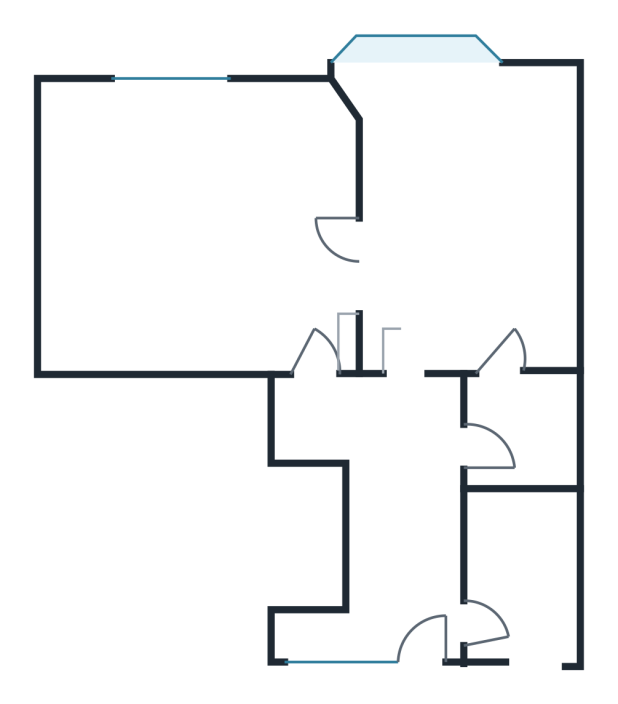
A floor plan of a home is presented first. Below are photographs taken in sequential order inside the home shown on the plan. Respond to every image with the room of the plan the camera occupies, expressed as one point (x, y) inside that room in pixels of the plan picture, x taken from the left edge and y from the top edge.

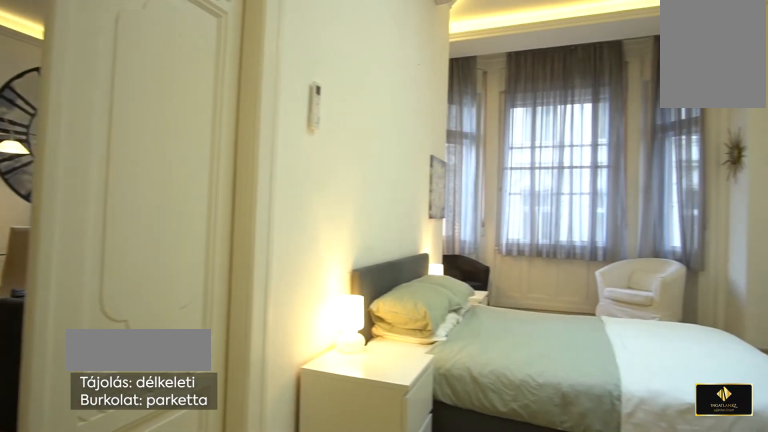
(482, 216)
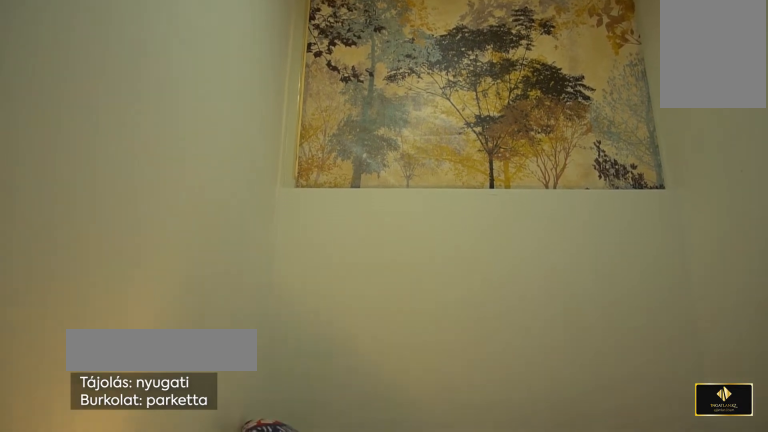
(530, 559)
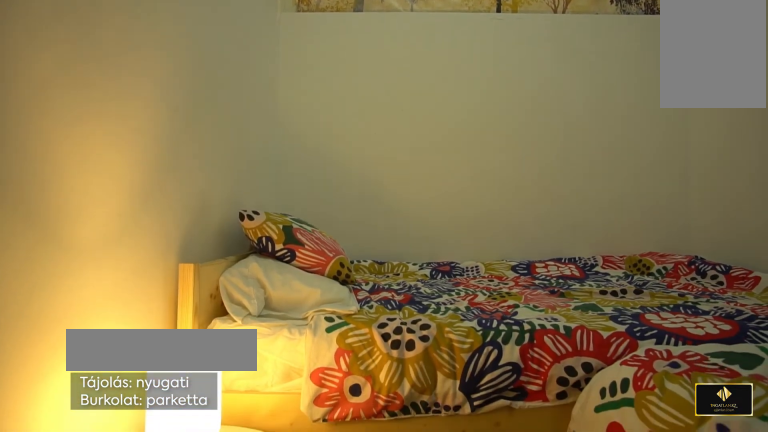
(530, 559)
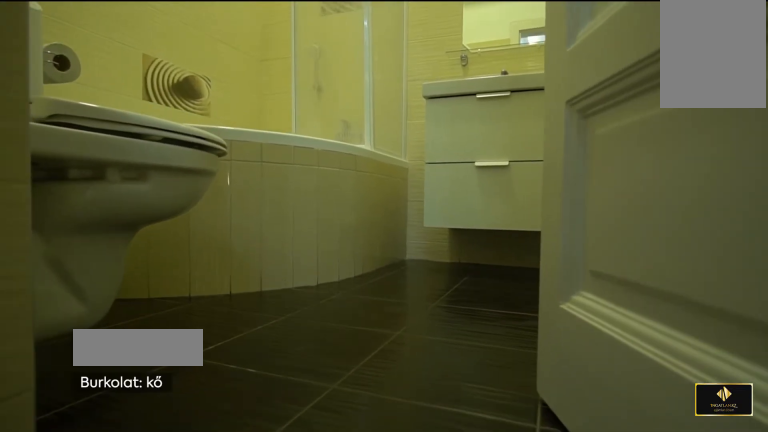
(529, 426)
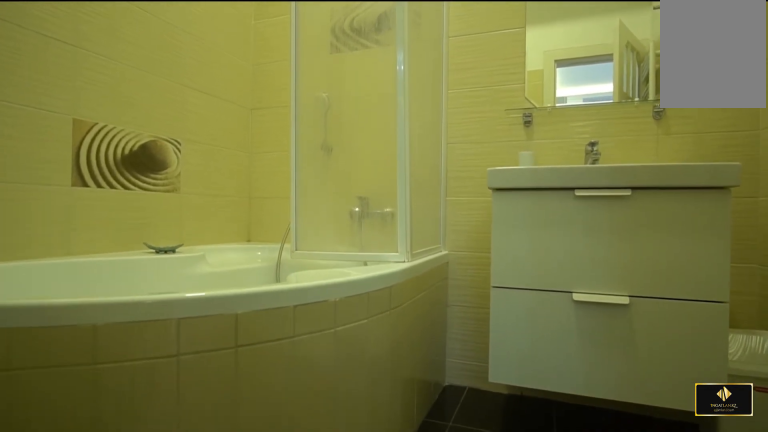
(531, 427)
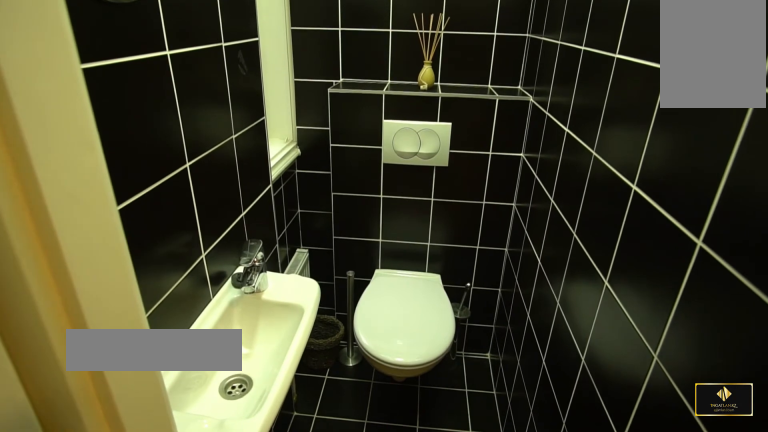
(309, 626)
